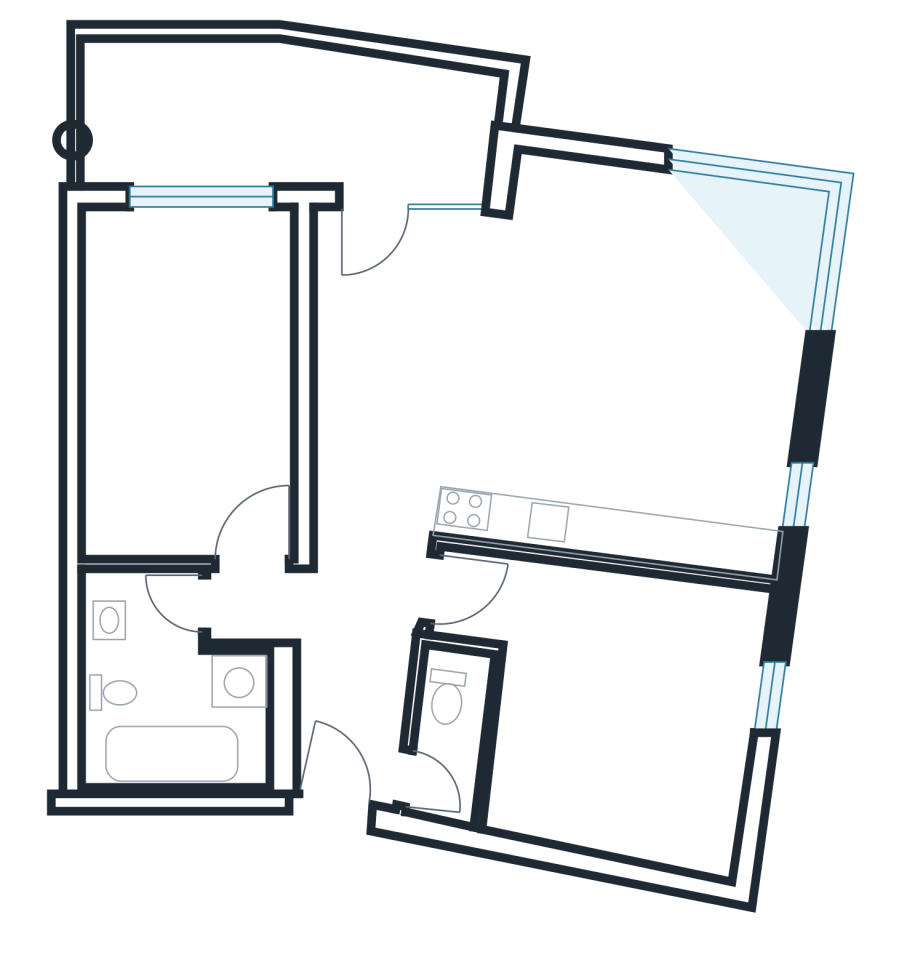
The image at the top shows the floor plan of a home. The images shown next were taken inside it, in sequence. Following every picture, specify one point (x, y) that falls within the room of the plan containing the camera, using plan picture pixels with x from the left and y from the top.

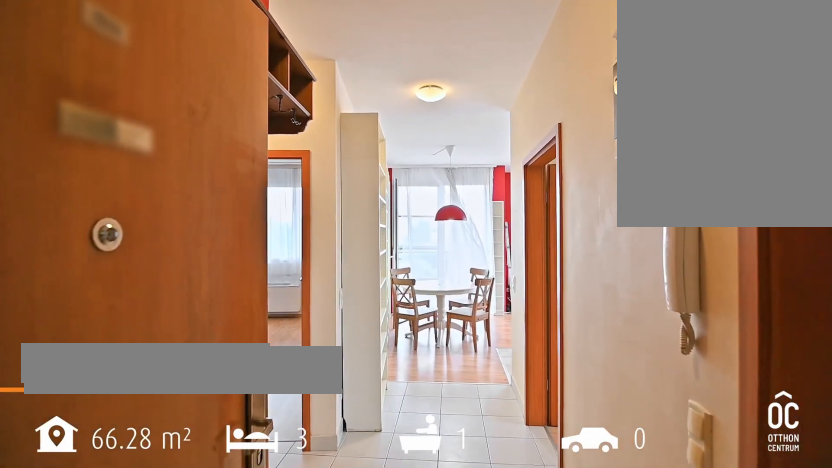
(349, 623)
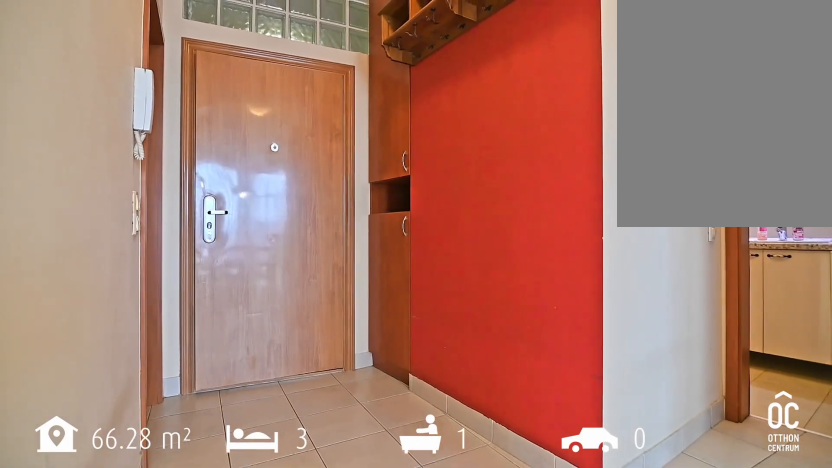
(349, 623)
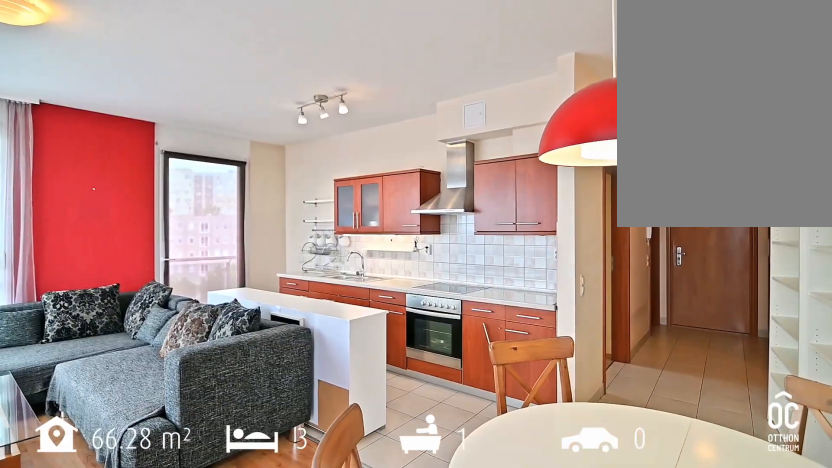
(655, 306)
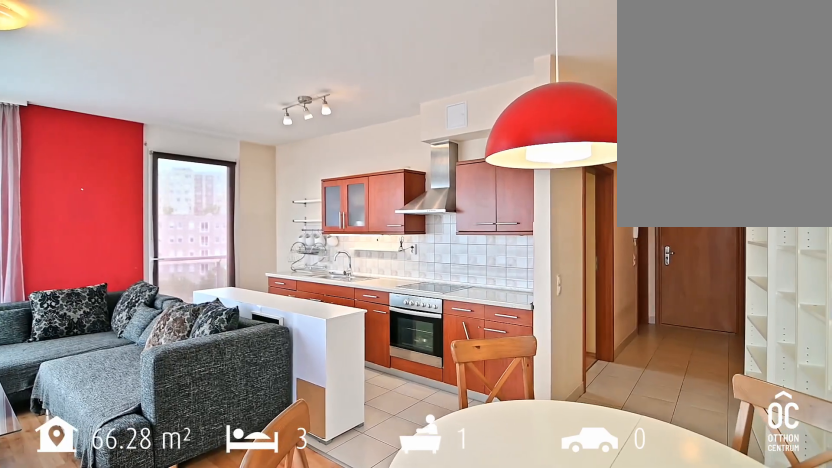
(655, 306)
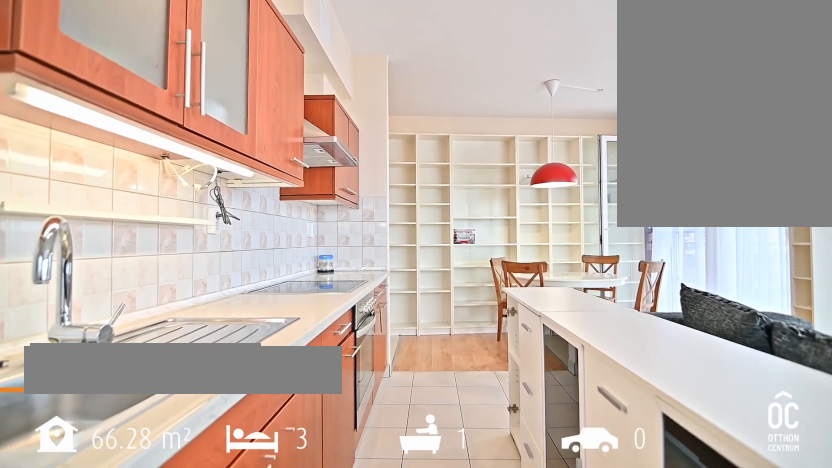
(618, 495)
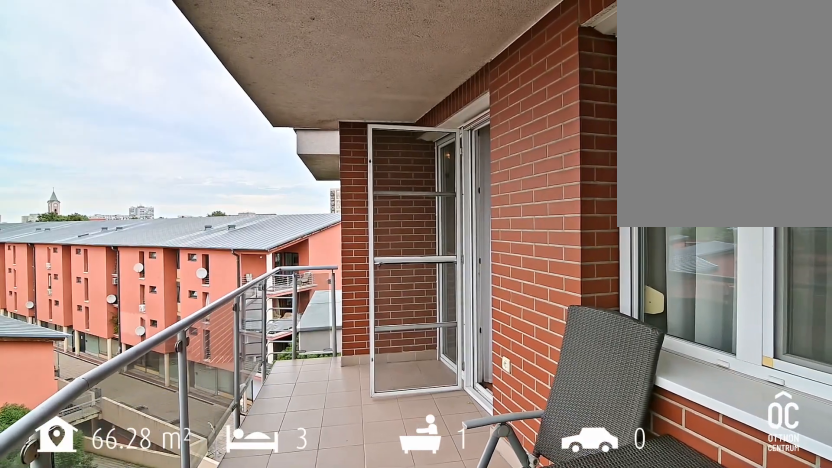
(275, 111)
